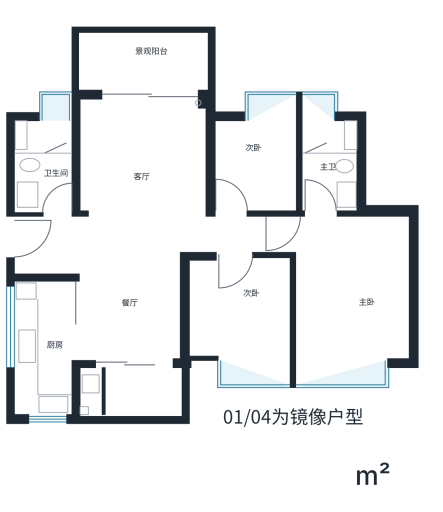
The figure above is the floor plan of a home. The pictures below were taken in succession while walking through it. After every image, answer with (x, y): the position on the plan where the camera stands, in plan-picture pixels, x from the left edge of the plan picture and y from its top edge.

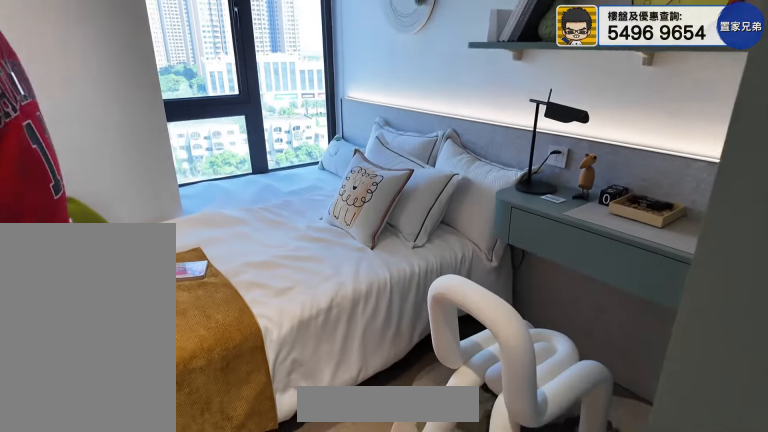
(230, 166)
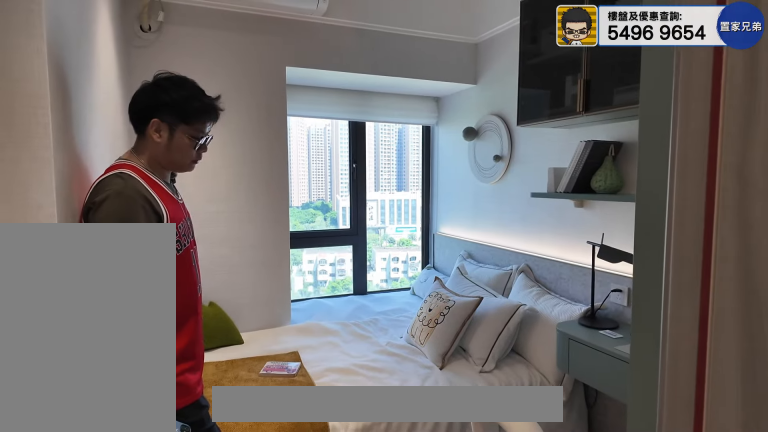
(230, 151)
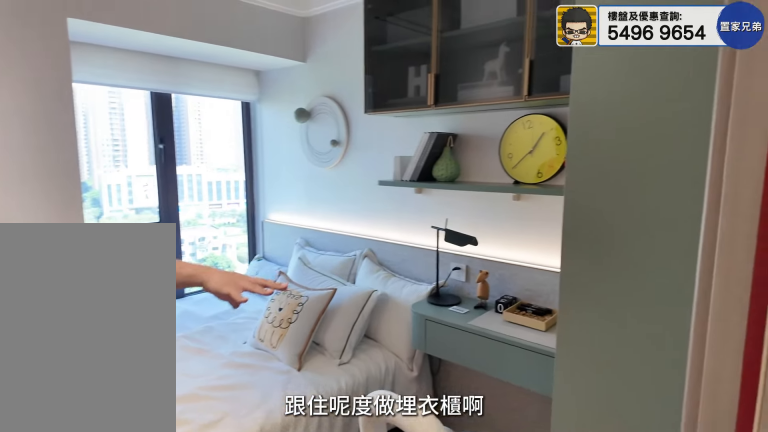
(241, 169)
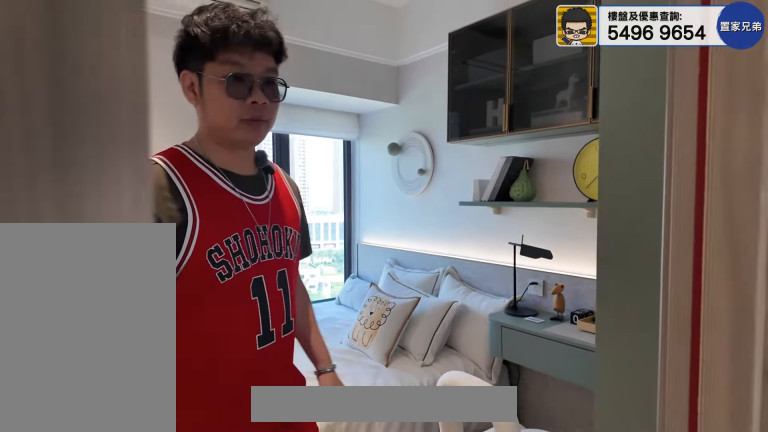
(242, 175)
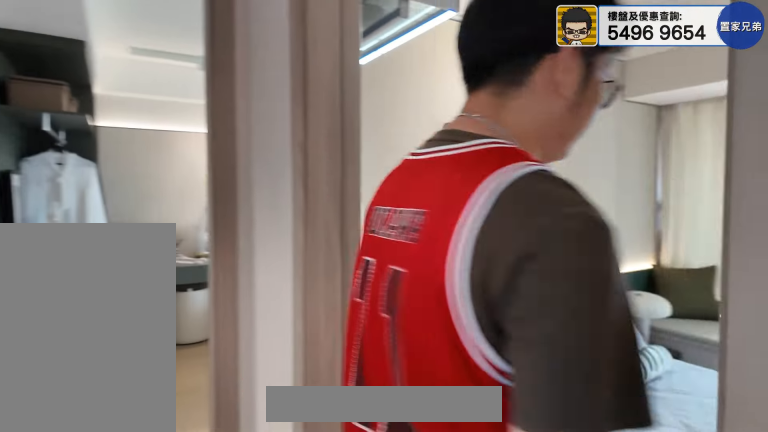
(239, 242)
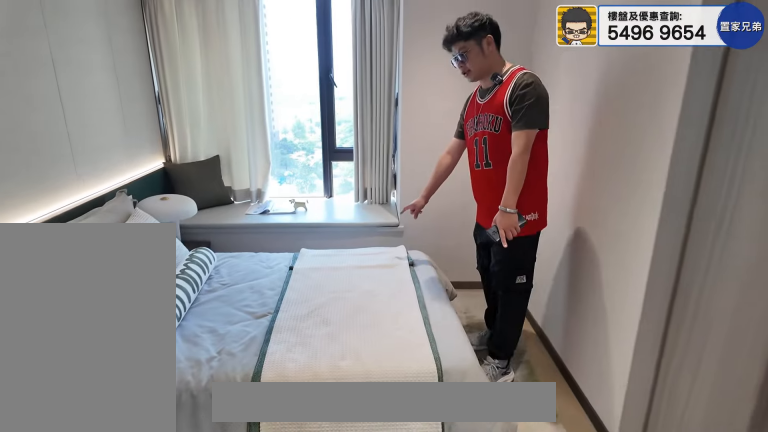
(232, 321)
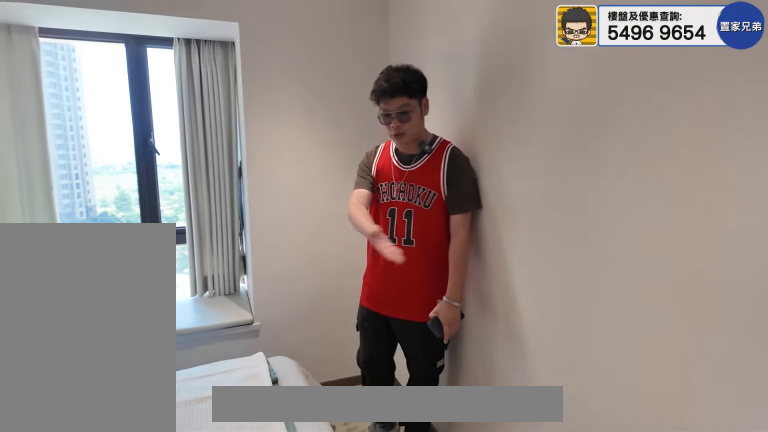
(236, 328)
